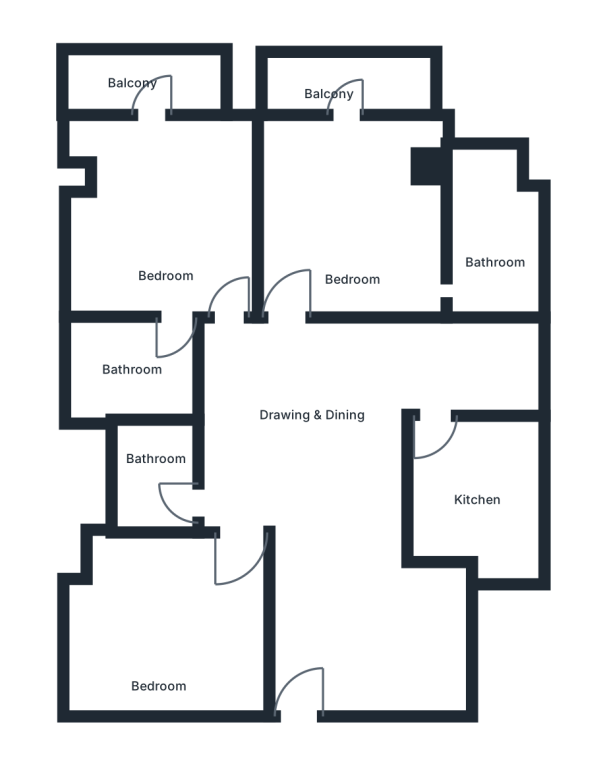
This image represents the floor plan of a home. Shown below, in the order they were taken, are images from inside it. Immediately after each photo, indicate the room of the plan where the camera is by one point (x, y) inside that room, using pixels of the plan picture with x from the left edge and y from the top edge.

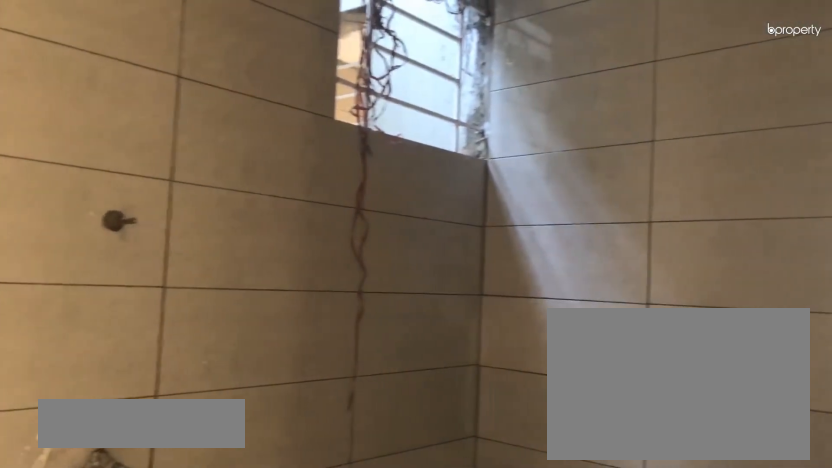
(164, 453)
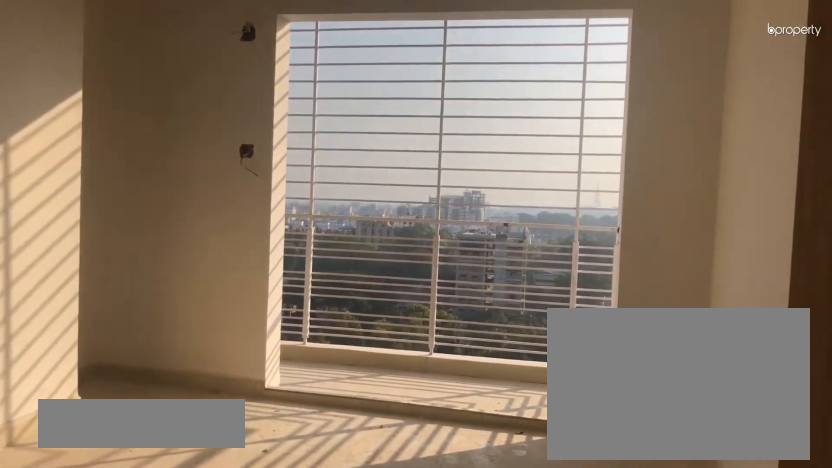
(164, 222)
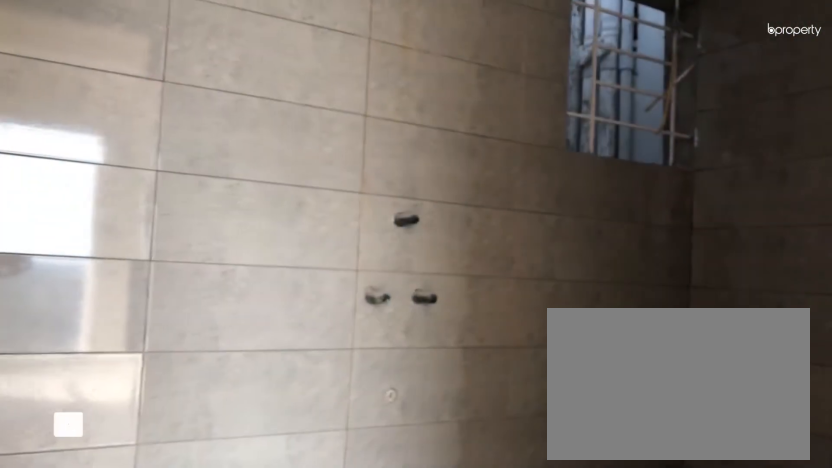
(103, 388)
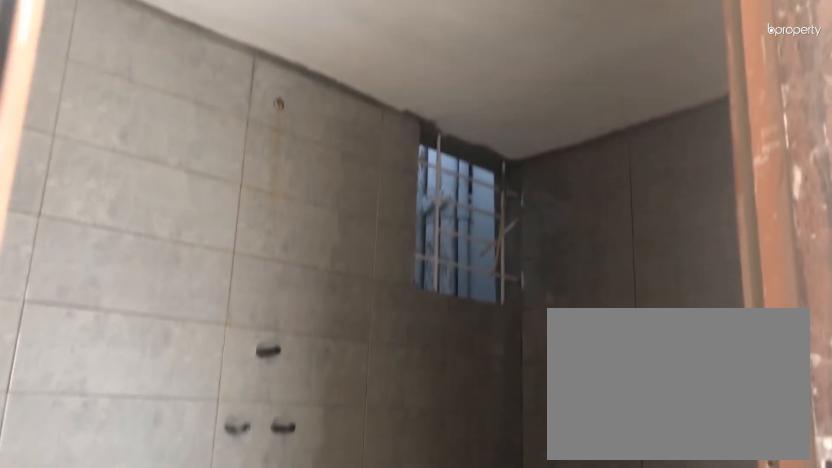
(103, 388)
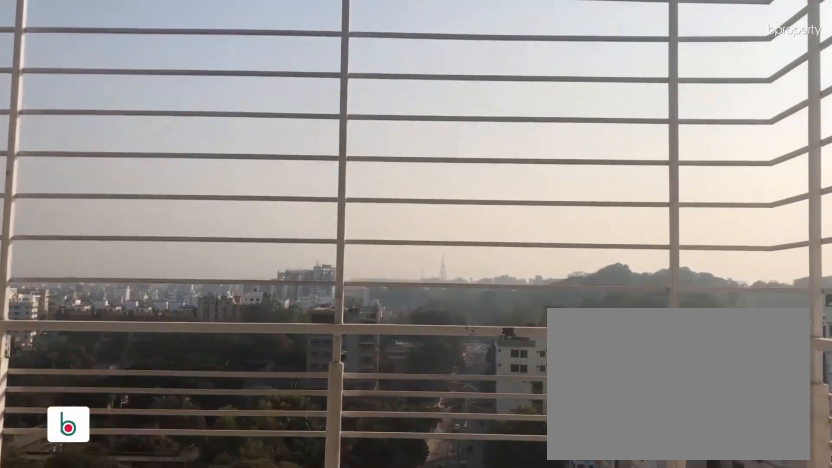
(146, 78)
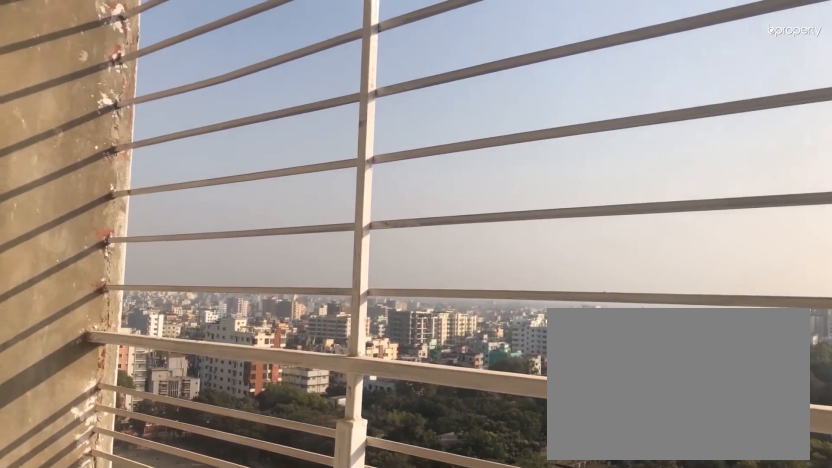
(146, 78)
